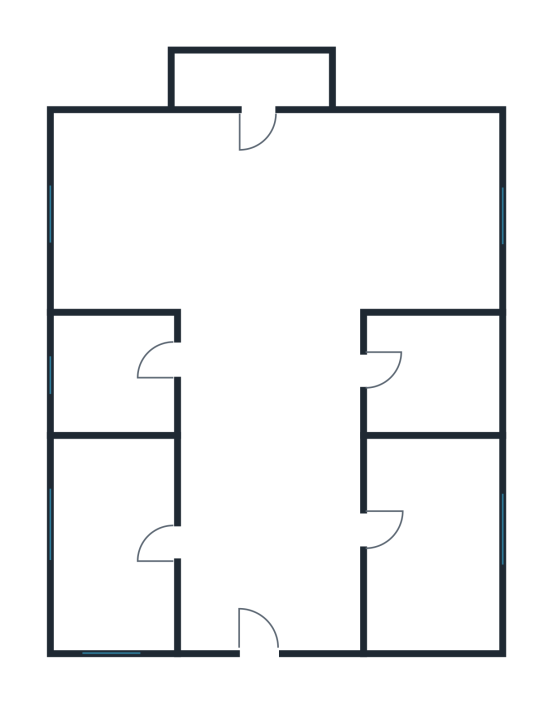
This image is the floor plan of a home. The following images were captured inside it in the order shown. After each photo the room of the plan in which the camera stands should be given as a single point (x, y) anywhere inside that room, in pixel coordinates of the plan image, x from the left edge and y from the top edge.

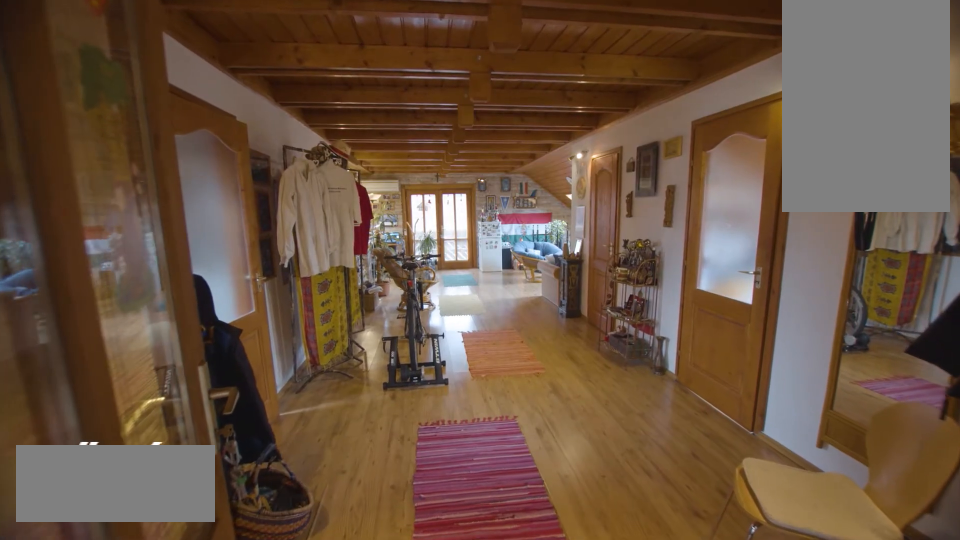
(268, 583)
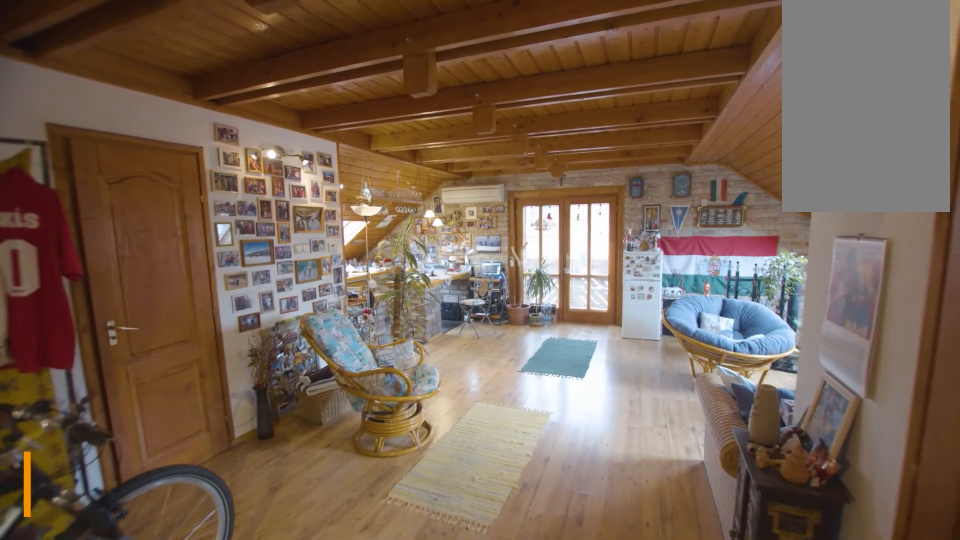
(268, 583)
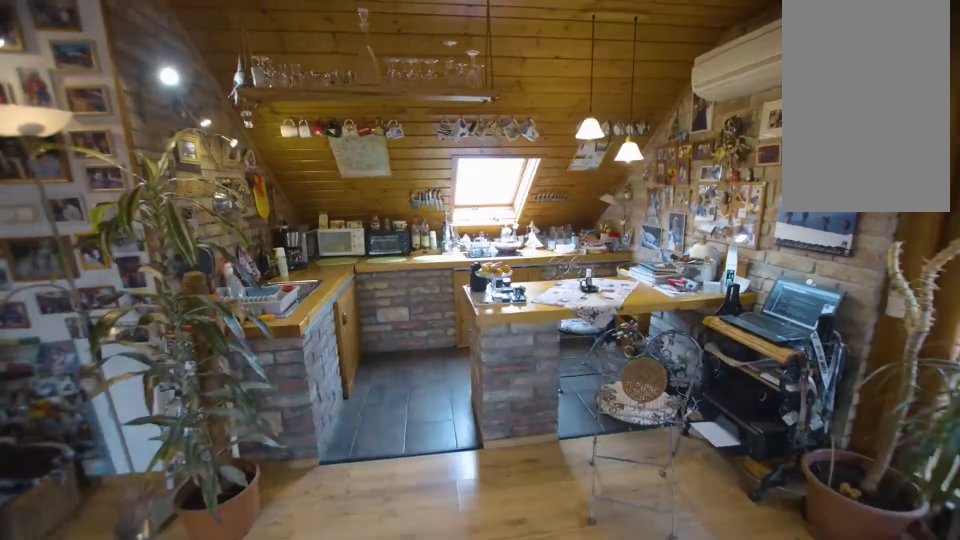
(123, 208)
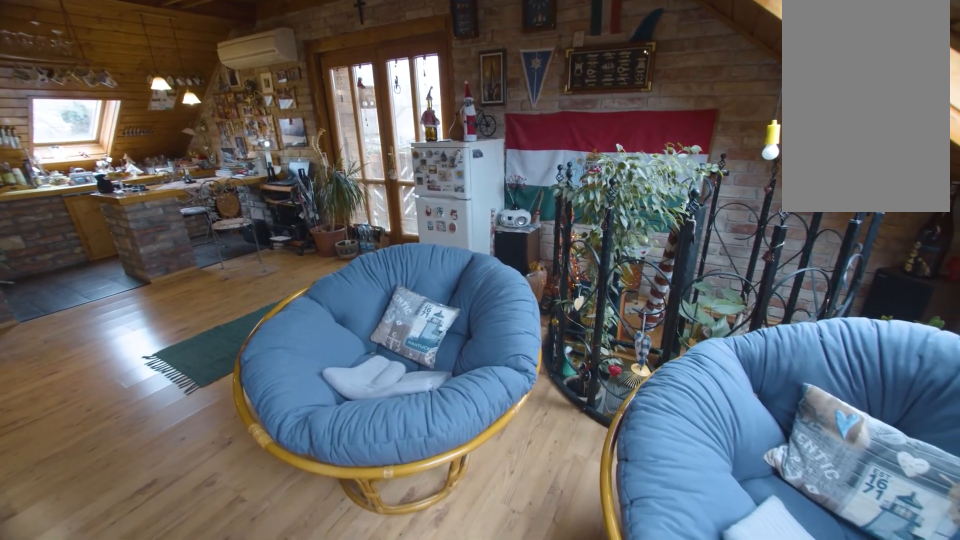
(424, 209)
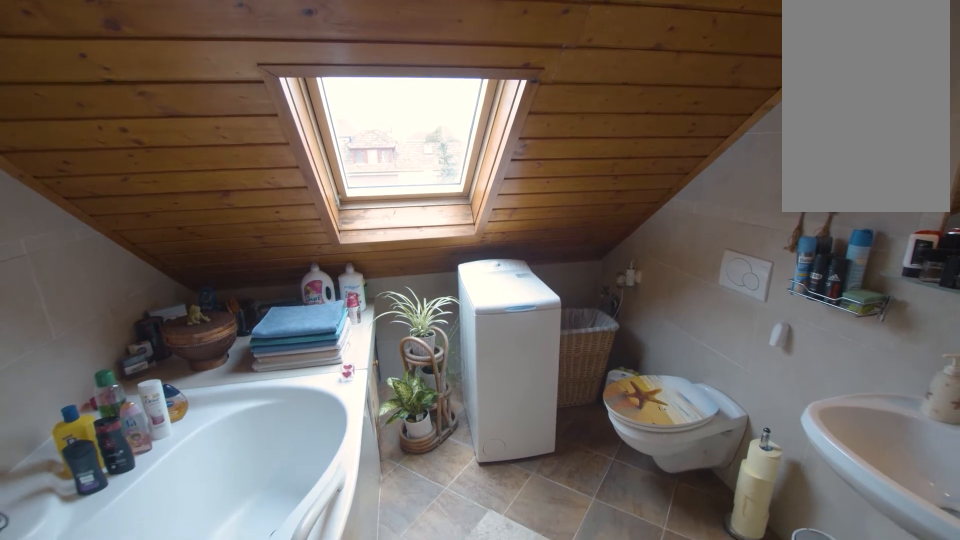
(115, 375)
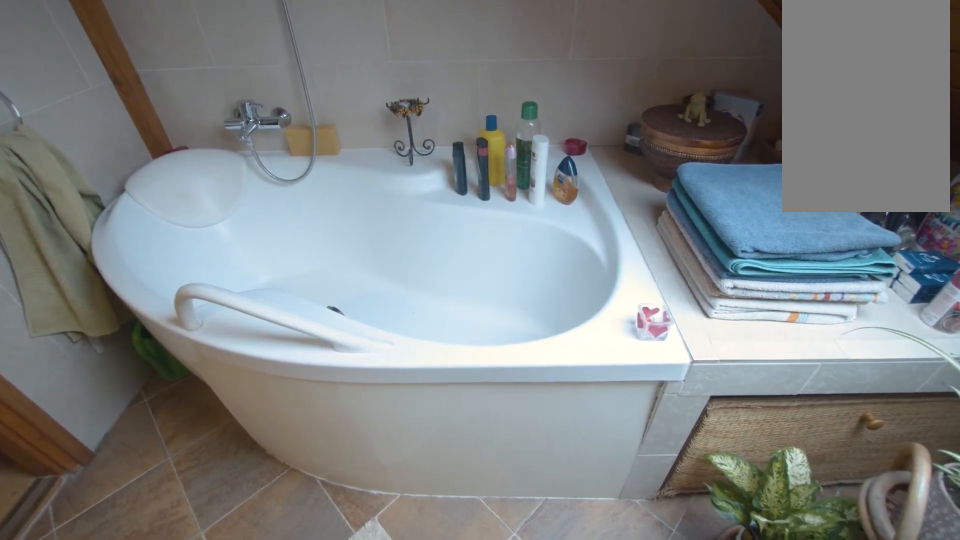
(115, 375)
